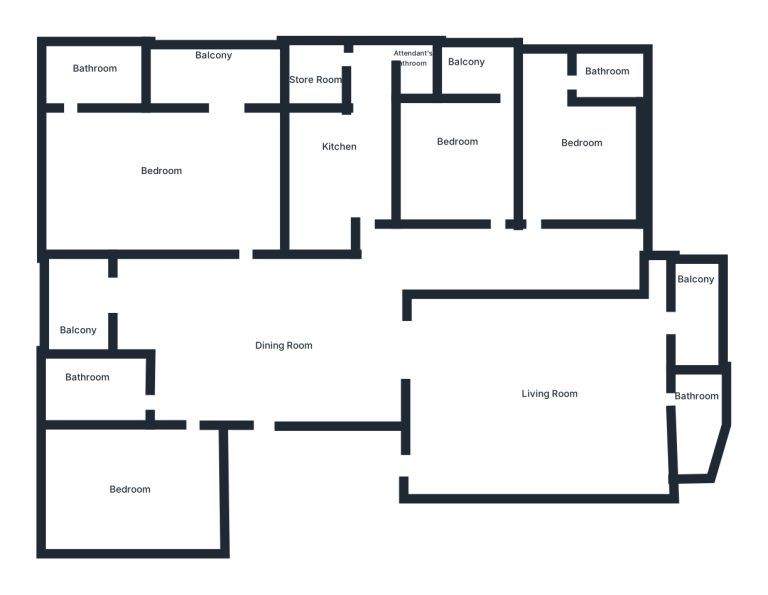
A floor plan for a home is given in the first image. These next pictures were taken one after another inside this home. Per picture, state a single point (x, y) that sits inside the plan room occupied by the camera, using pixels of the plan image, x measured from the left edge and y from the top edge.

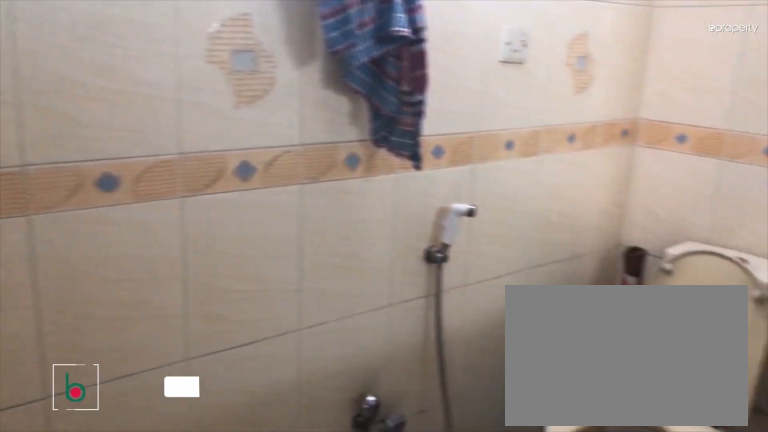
(96, 76)
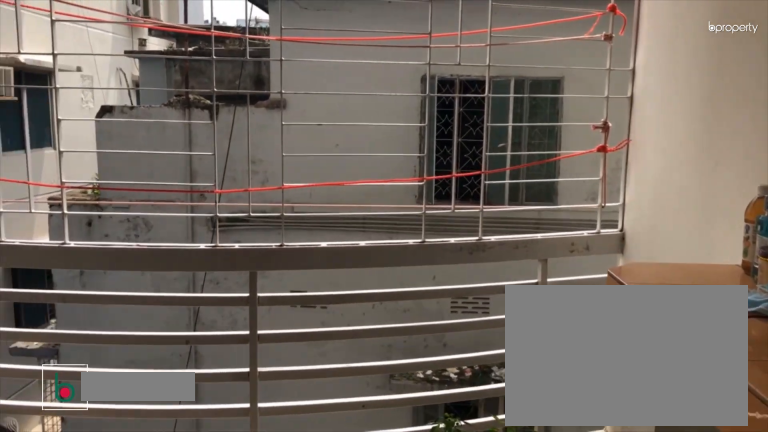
(85, 314)
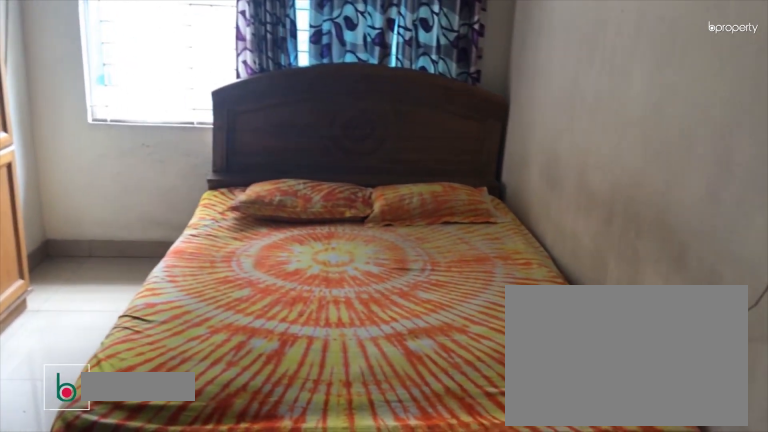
(130, 482)
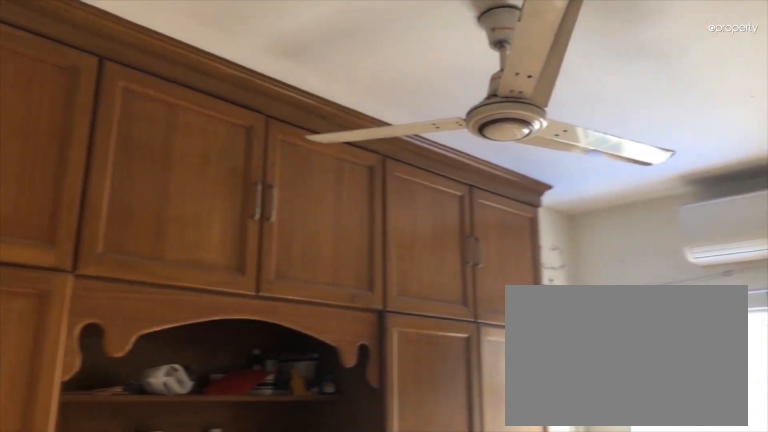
(130, 483)
